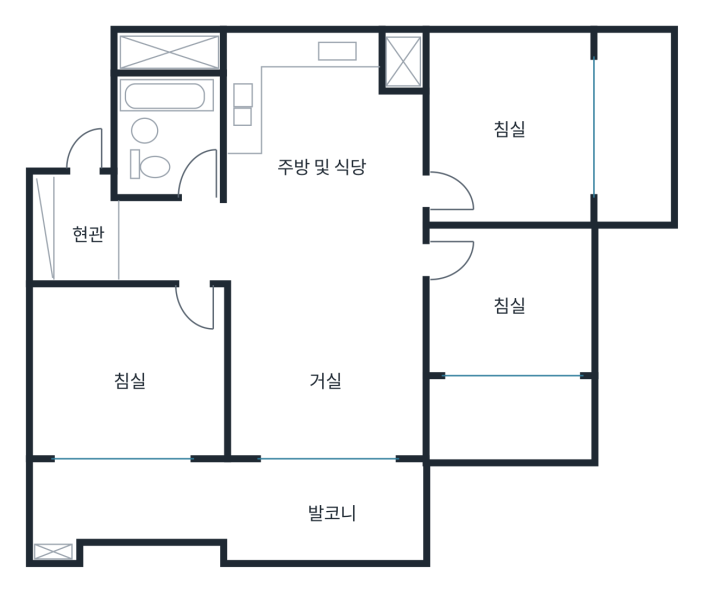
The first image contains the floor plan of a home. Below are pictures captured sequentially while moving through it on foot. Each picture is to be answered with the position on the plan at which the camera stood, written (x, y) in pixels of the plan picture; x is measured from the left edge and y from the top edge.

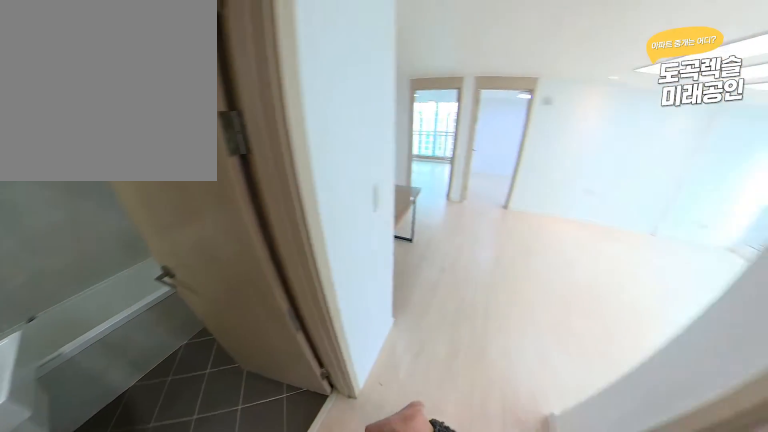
(191, 197)
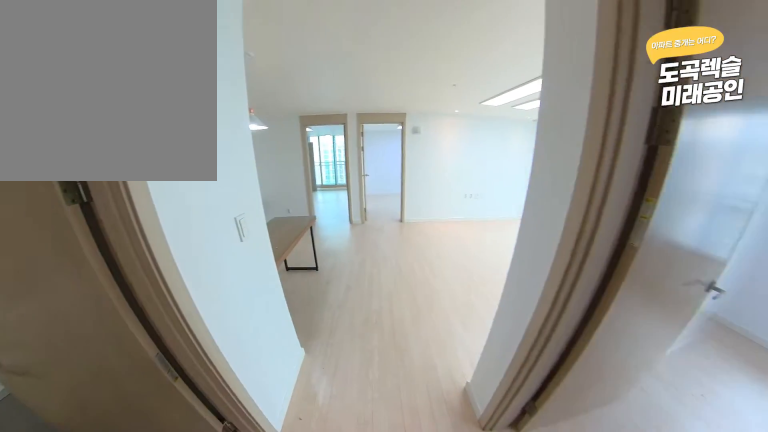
(190, 220)
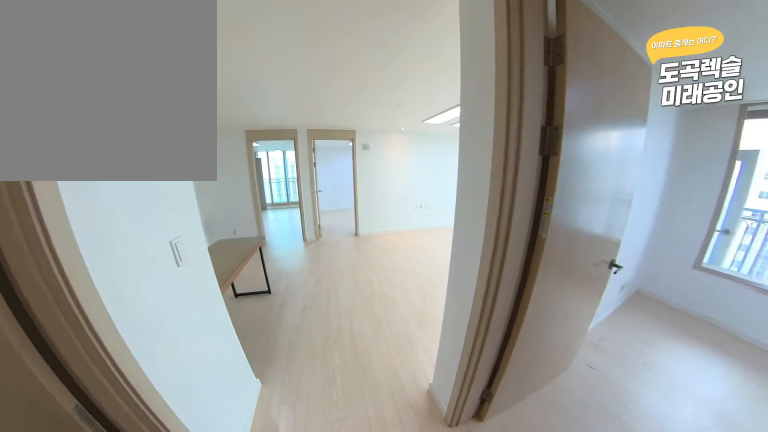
(191, 233)
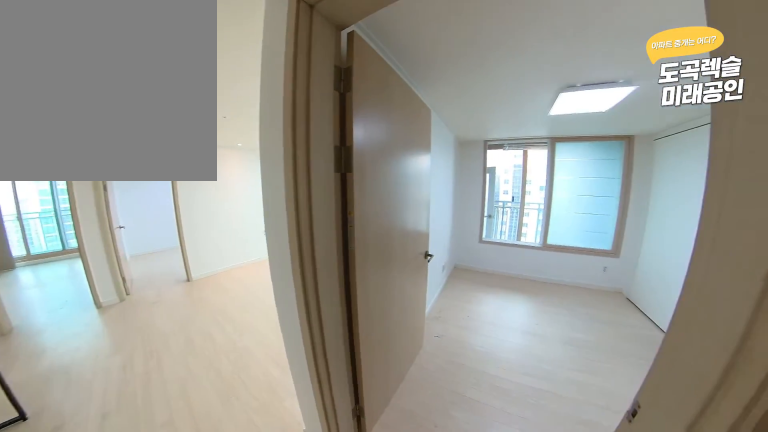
(191, 263)
